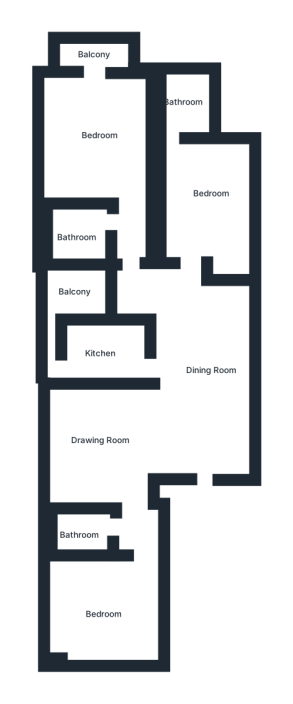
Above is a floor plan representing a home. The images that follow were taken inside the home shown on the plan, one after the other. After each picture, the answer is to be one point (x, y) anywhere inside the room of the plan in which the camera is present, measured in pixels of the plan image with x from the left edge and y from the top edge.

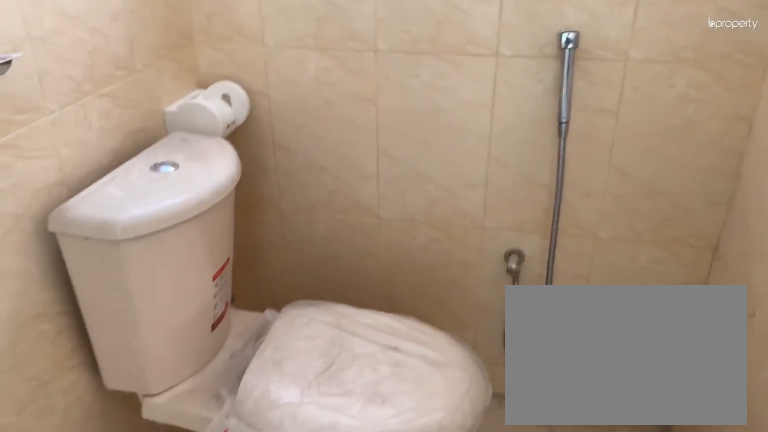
(85, 528)
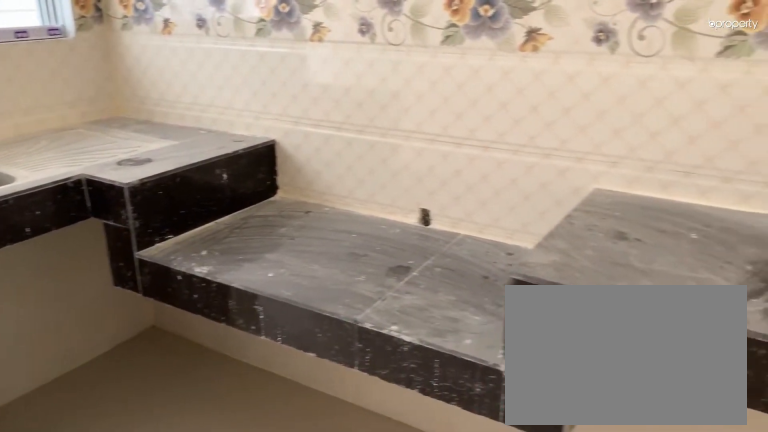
(104, 349)
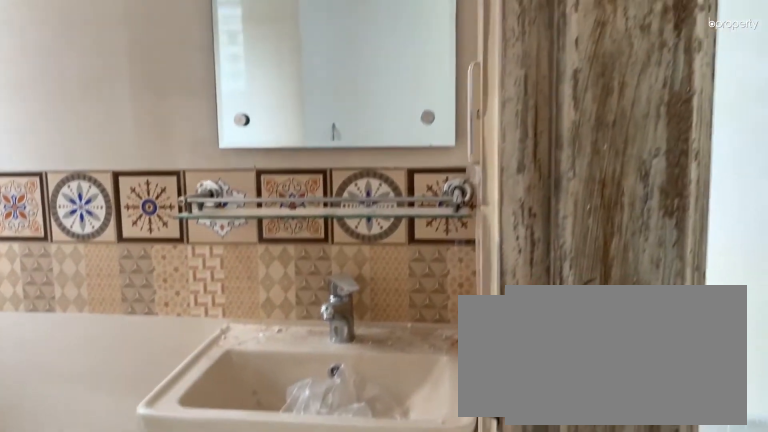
(184, 106)
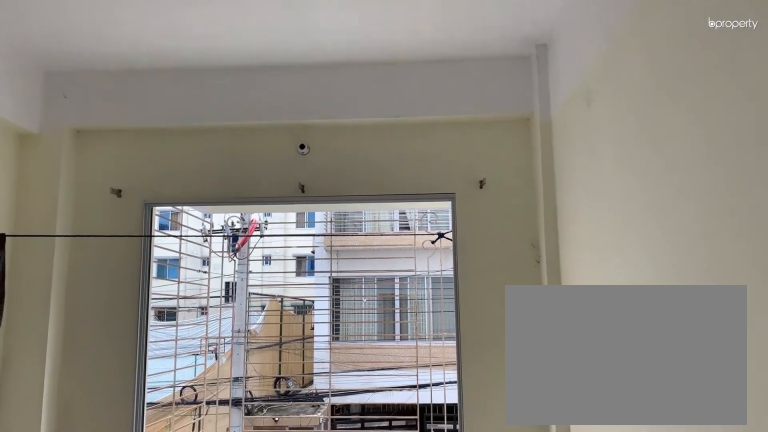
(92, 127)
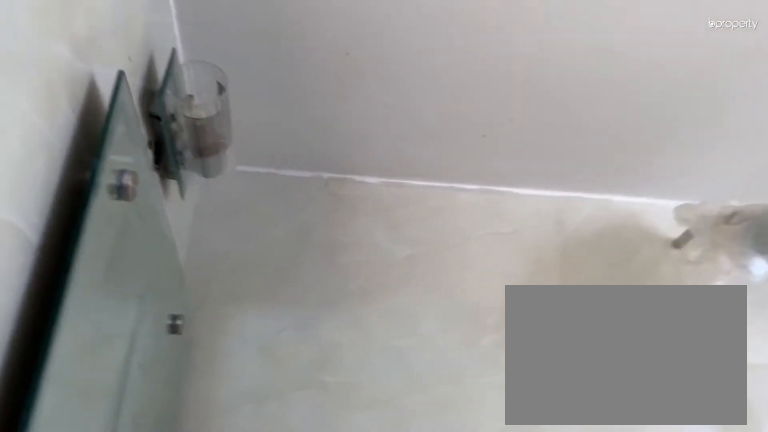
(77, 234)
